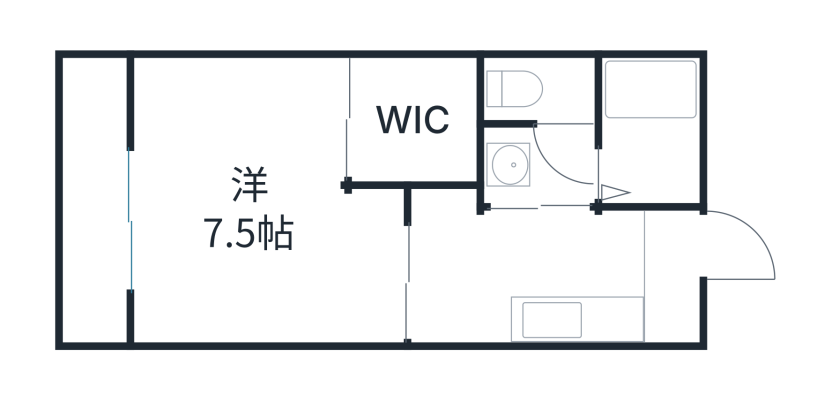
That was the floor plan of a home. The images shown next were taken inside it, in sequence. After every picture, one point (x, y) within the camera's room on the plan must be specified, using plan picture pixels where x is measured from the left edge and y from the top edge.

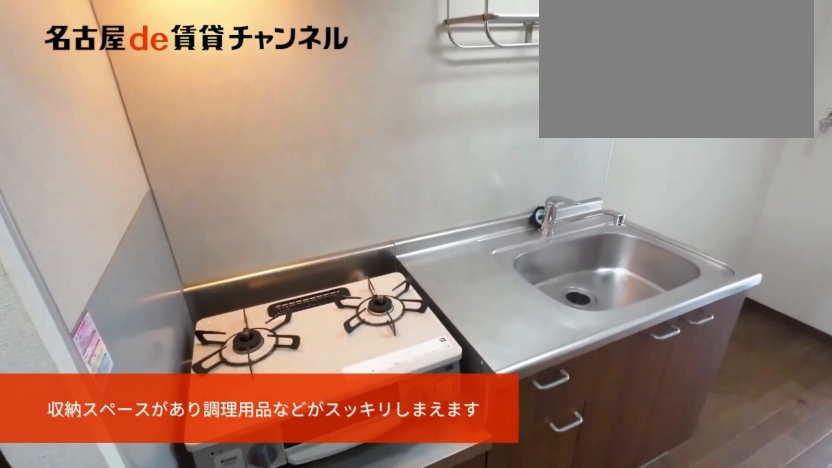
(574, 322)
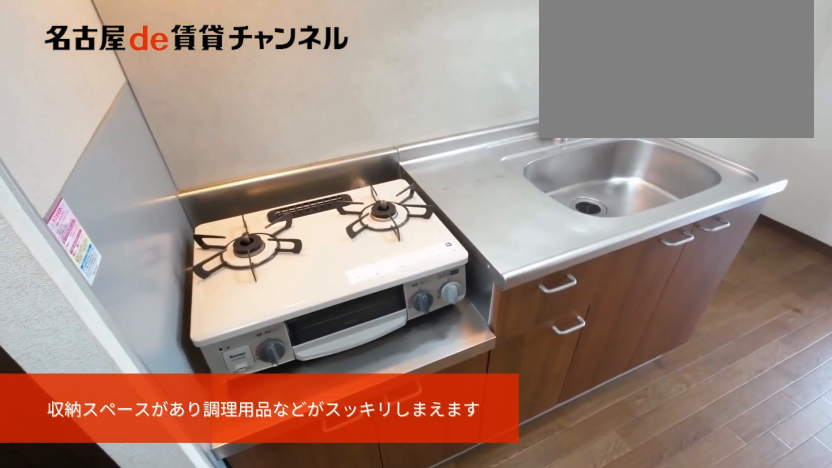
(574, 322)
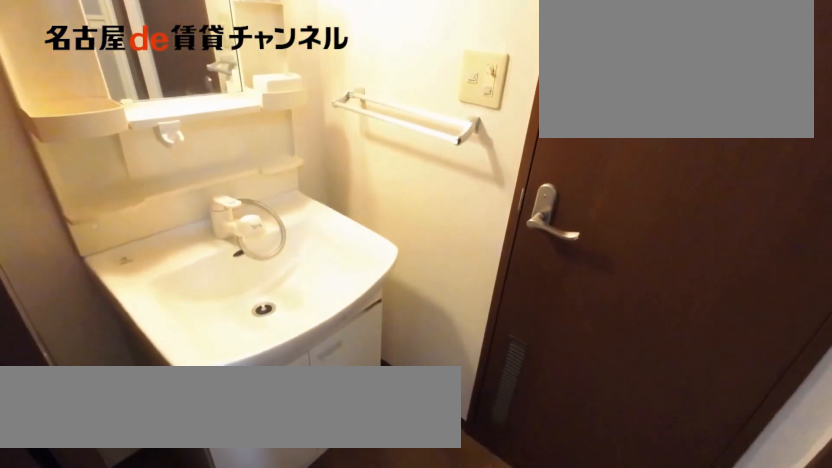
(542, 167)
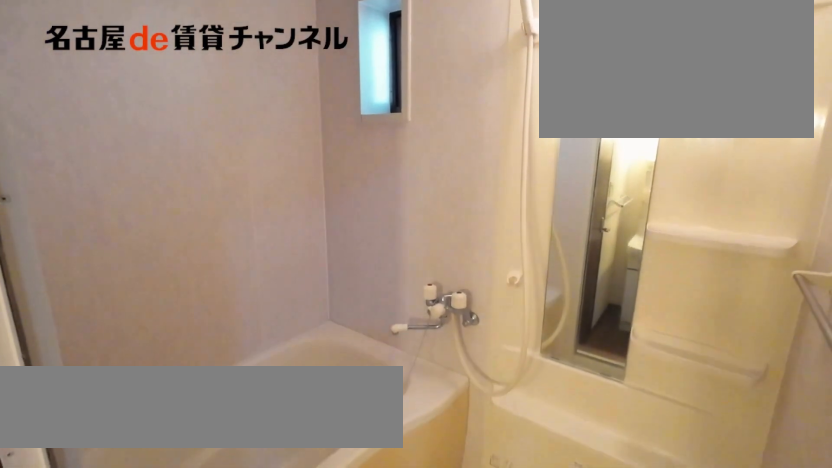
(652, 132)
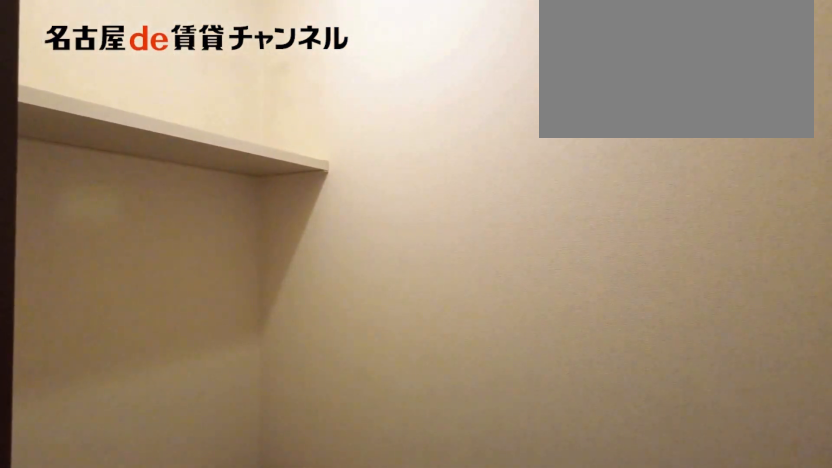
(543, 88)
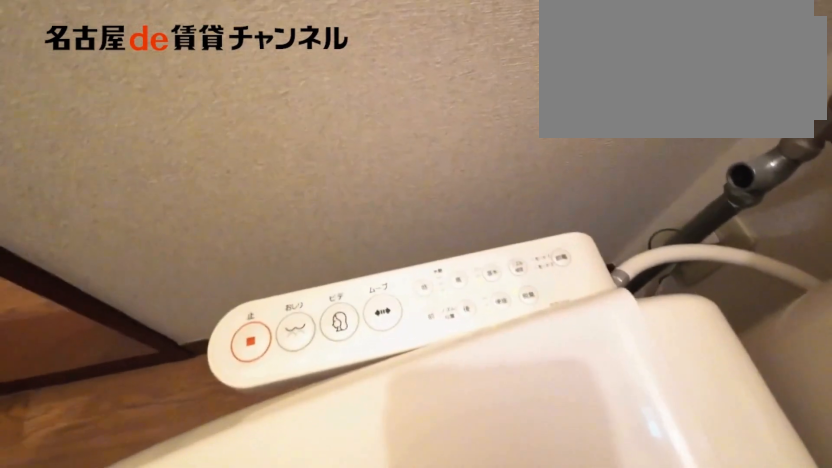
(543, 88)
